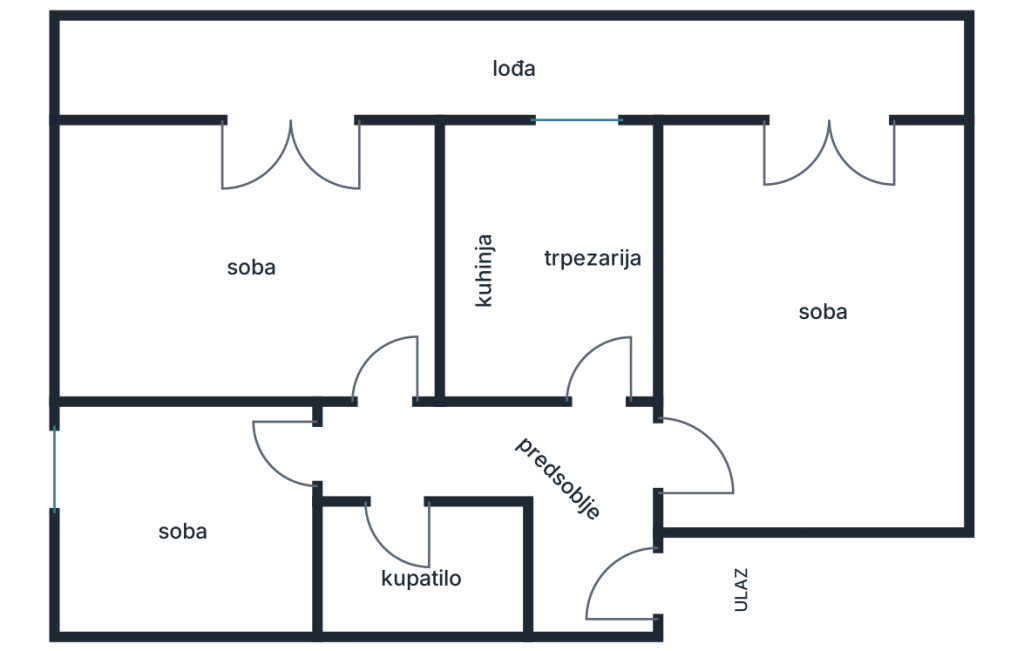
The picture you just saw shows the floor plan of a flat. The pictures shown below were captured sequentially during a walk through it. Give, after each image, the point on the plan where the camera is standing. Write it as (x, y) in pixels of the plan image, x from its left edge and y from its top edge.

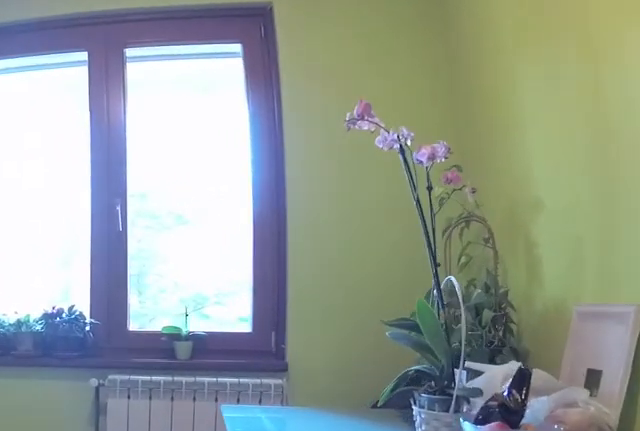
(629, 363)
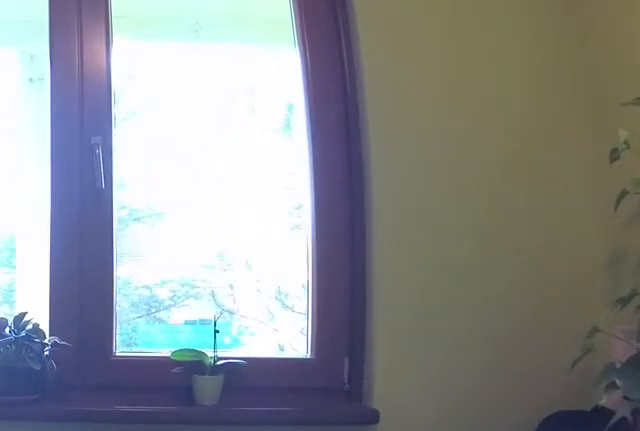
(629, 261)
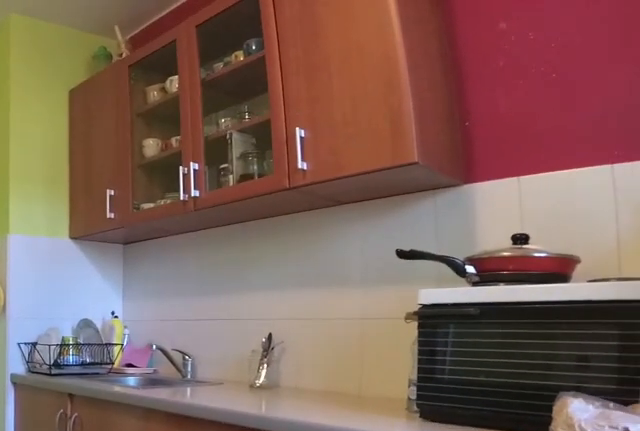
(601, 161)
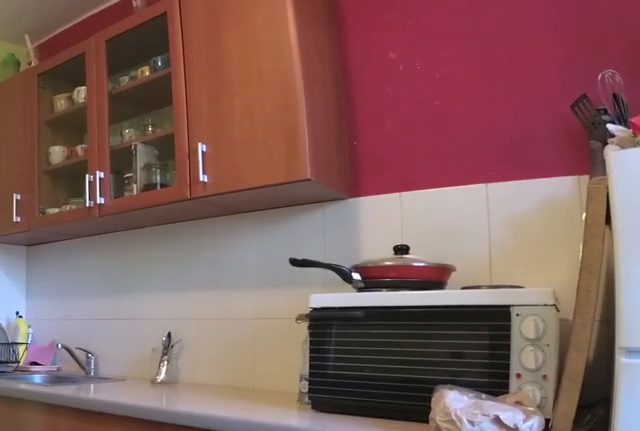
(601, 160)
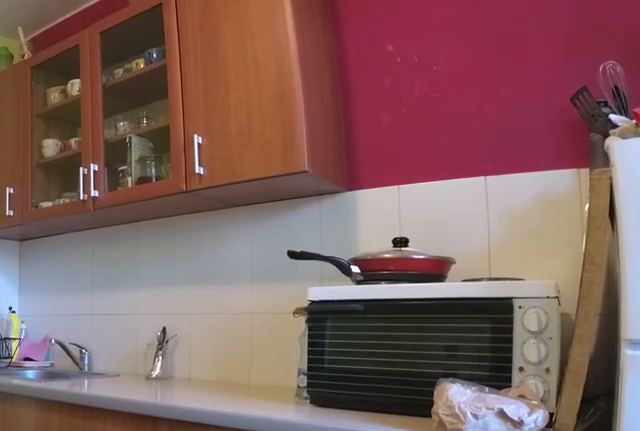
(601, 162)
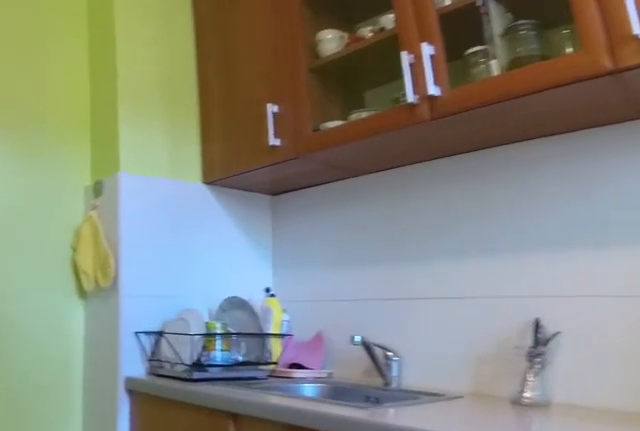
(601, 261)
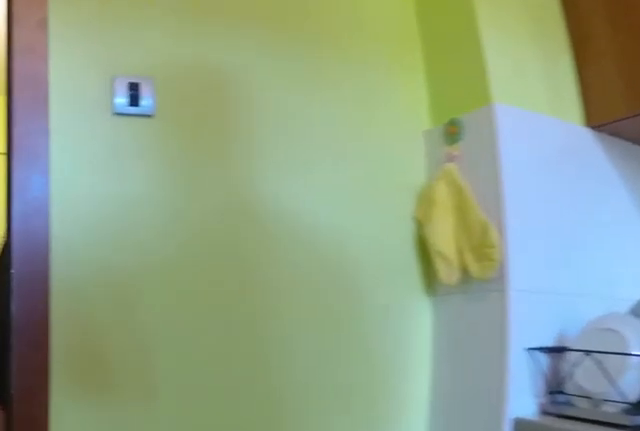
(601, 303)
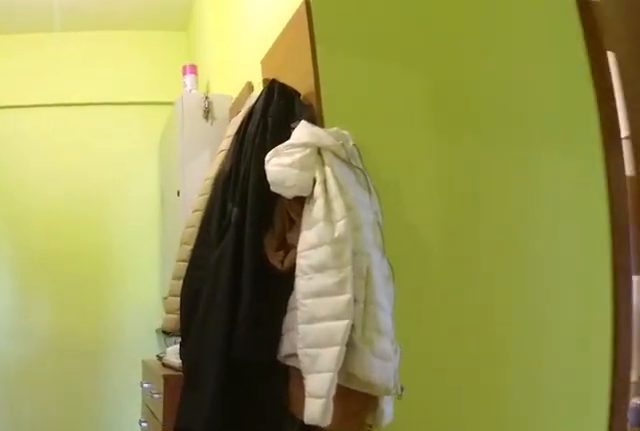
(602, 370)
